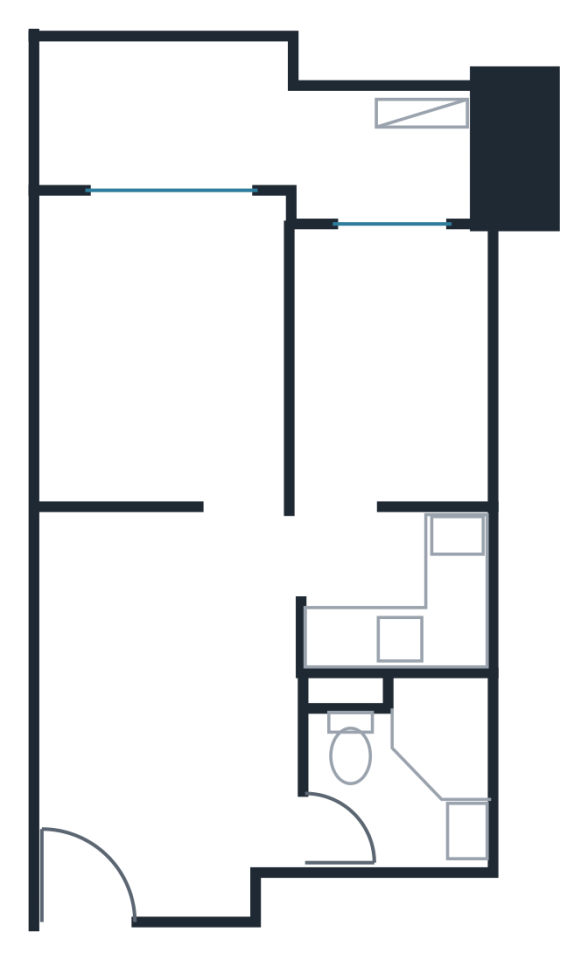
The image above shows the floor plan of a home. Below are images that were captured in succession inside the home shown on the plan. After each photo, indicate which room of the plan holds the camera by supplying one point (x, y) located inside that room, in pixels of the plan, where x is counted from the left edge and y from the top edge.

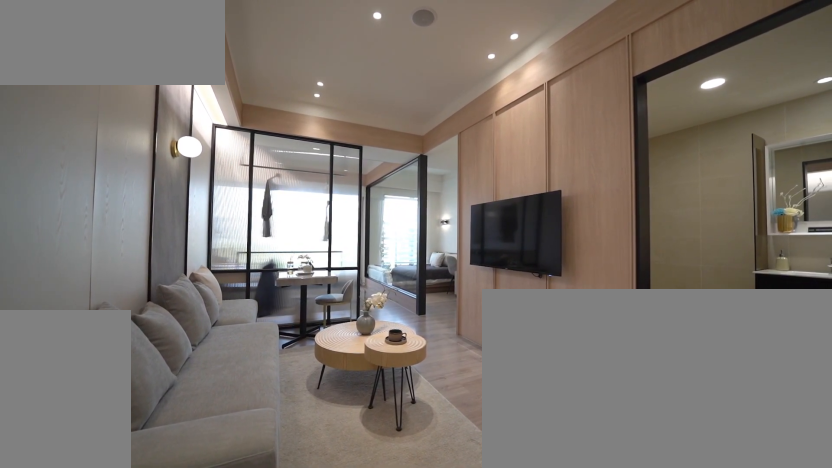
(158, 713)
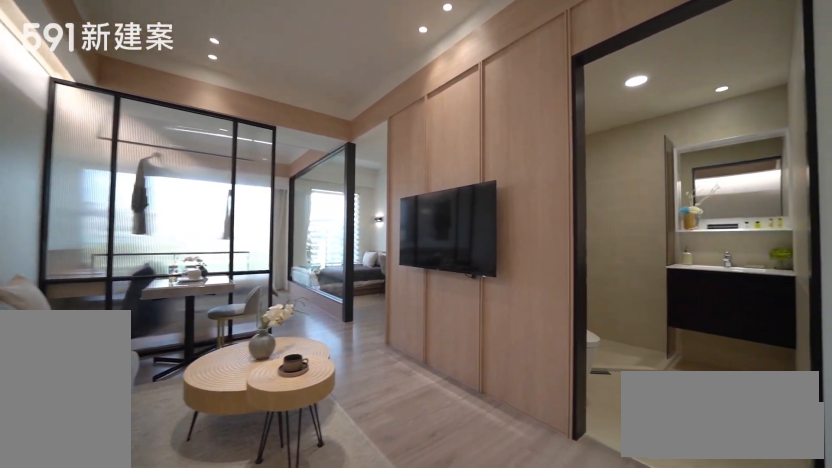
(158, 713)
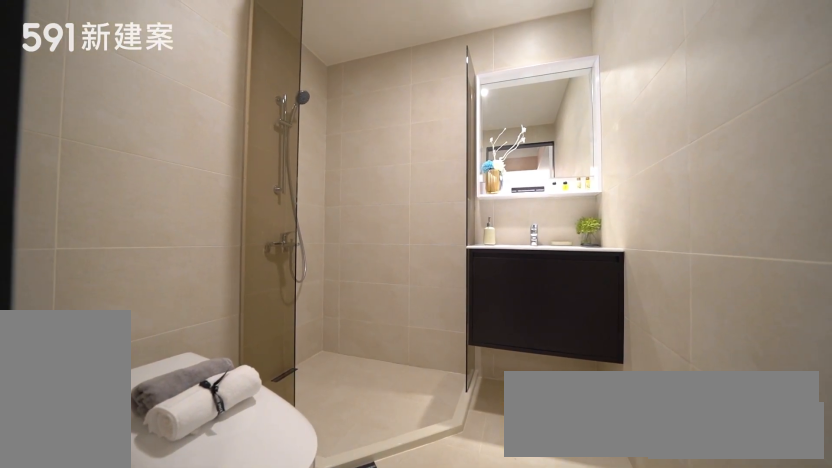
(402, 772)
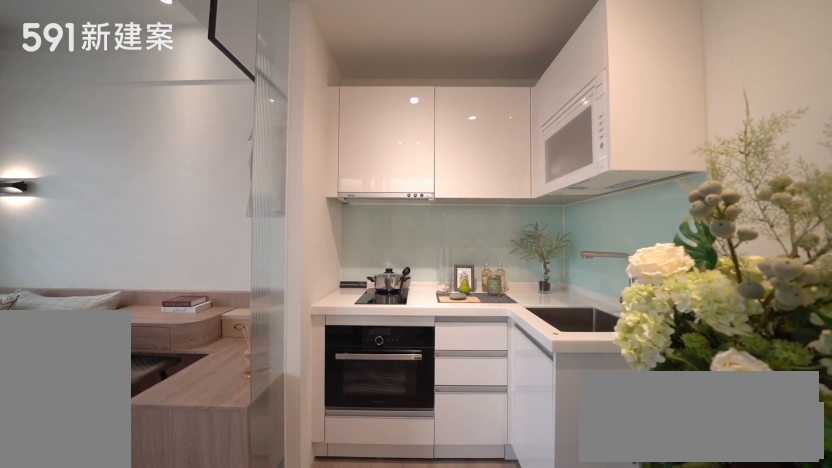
(399, 592)
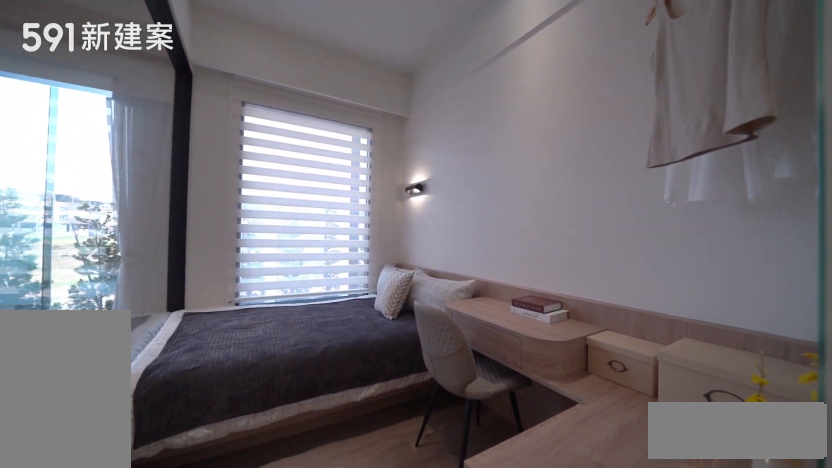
(396, 363)
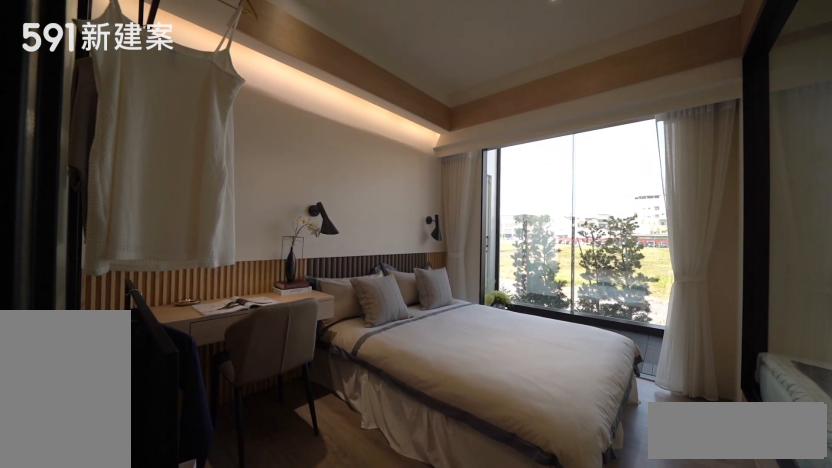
(157, 347)
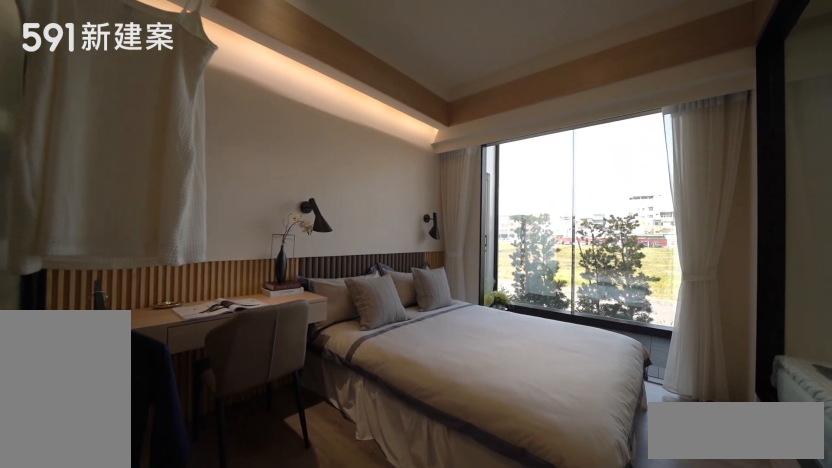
(157, 347)
